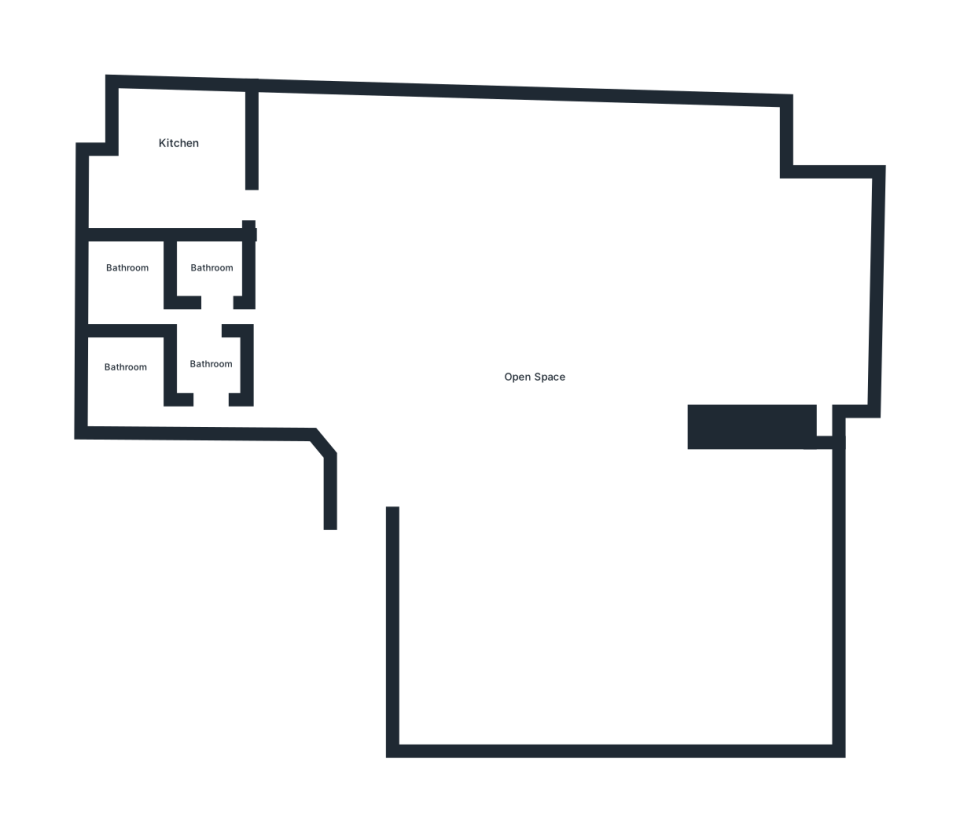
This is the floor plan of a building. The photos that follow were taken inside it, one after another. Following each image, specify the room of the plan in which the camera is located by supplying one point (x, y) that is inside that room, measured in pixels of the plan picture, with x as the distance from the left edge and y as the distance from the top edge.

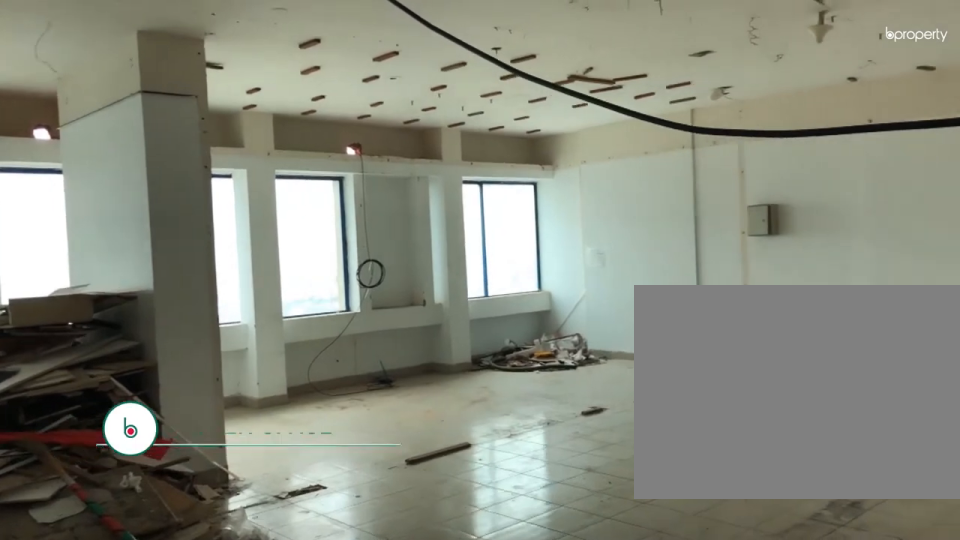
(509, 340)
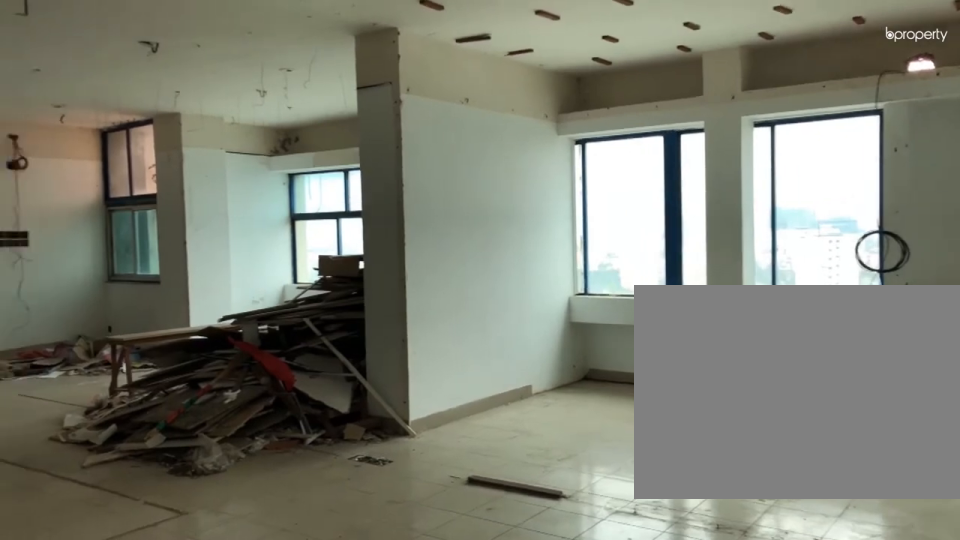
(508, 343)
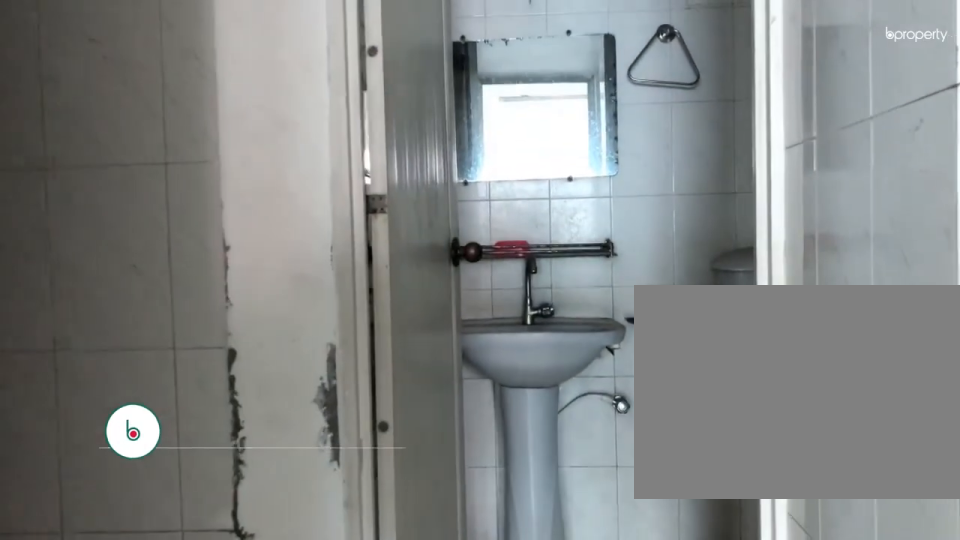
(217, 314)
